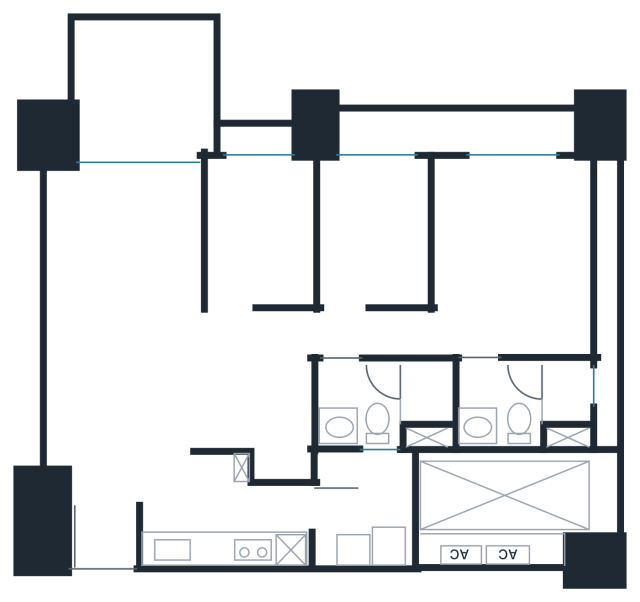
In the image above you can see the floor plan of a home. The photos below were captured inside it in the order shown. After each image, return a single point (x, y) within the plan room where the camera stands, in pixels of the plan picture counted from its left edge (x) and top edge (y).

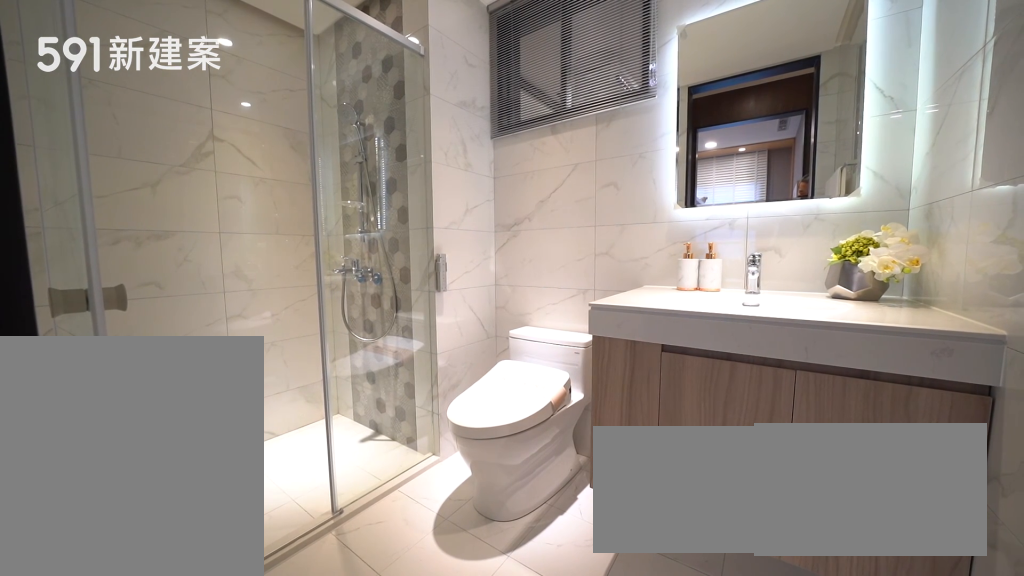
(388, 406)
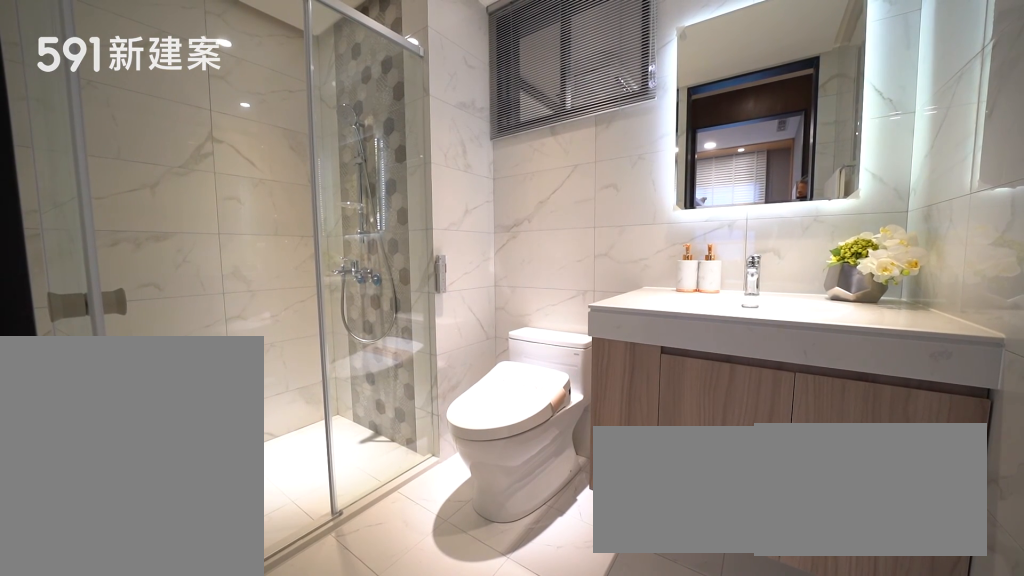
(388, 406)
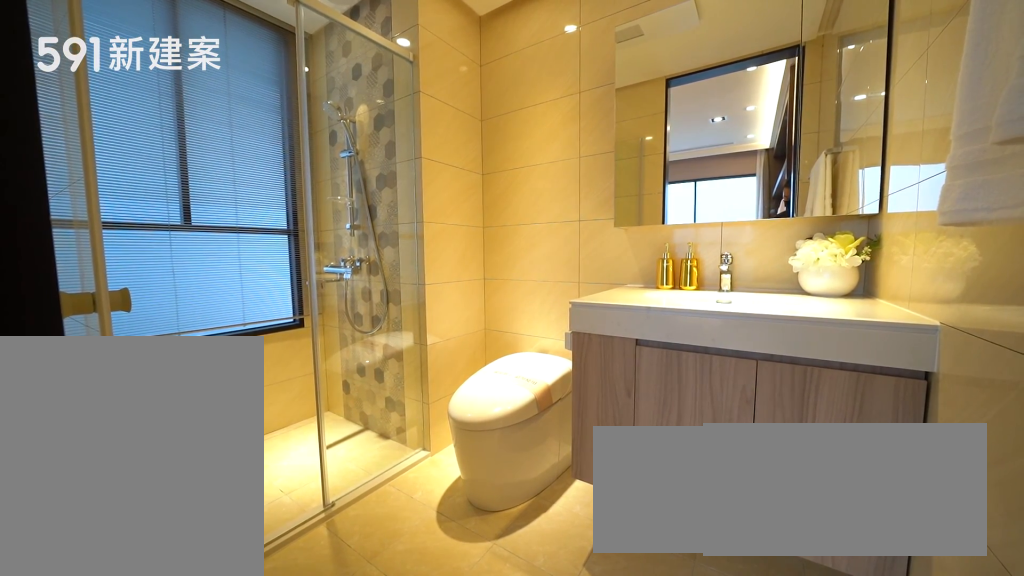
(531, 405)
